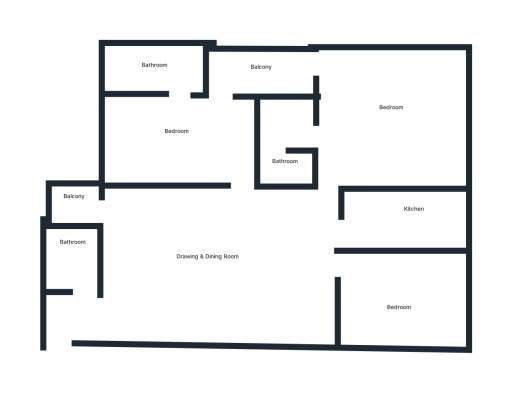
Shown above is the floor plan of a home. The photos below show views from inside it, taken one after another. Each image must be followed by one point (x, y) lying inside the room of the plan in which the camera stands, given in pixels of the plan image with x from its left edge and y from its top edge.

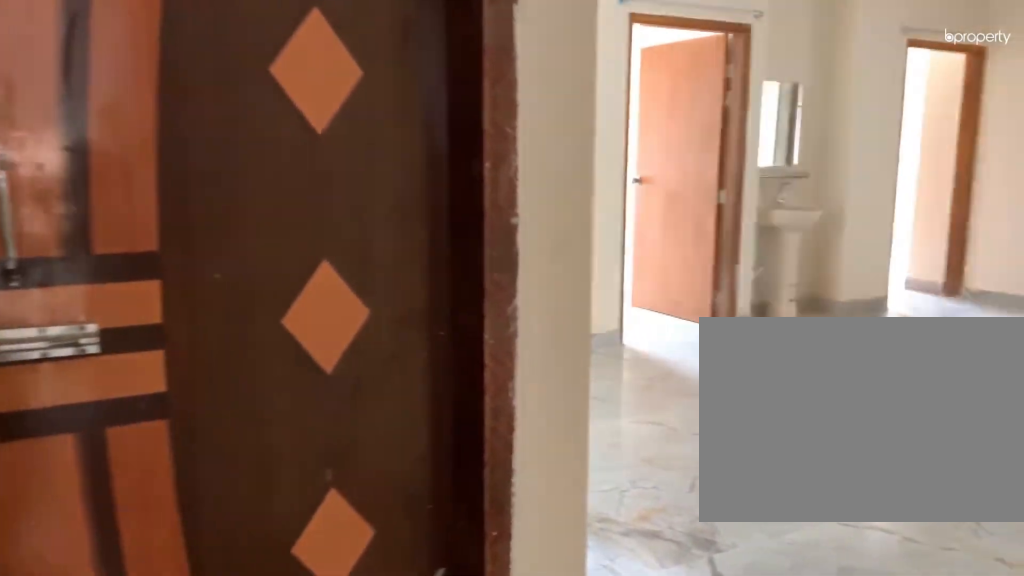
(99, 316)
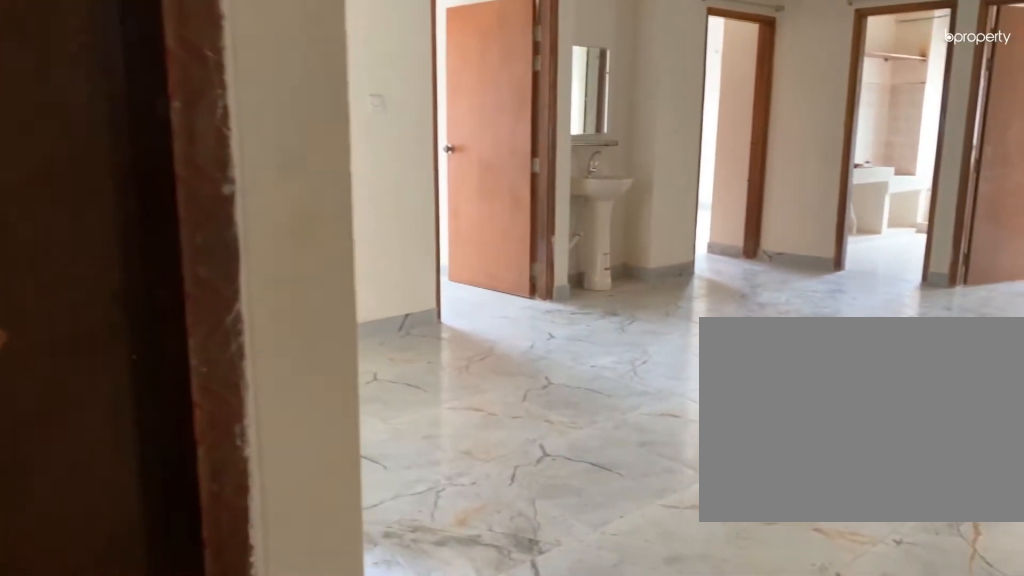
(99, 316)
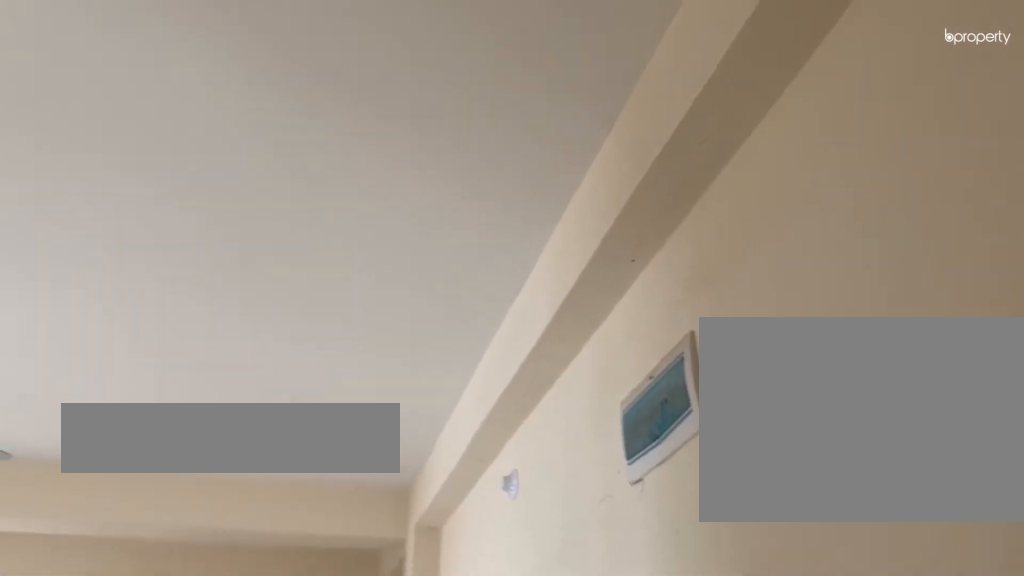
(207, 264)
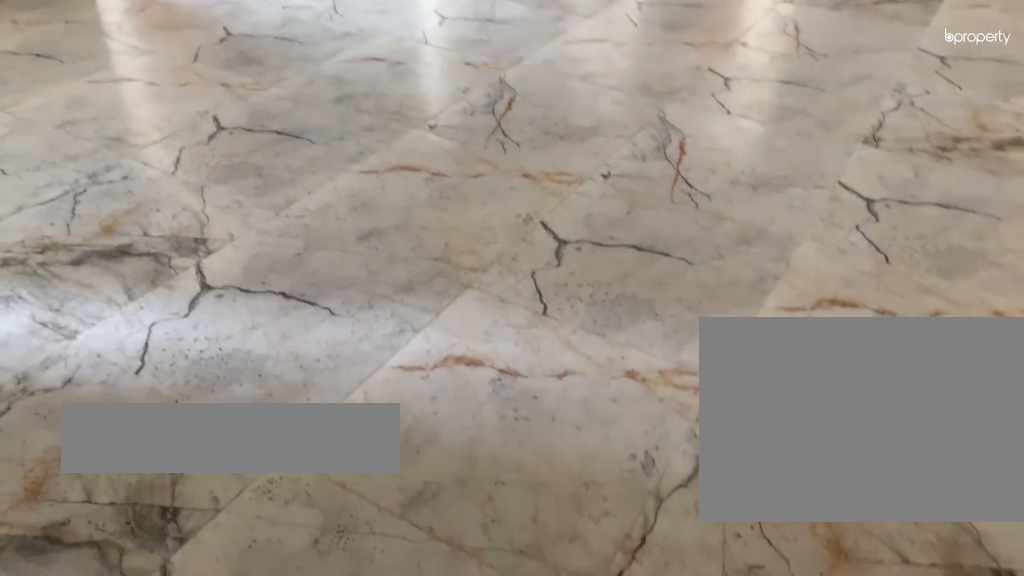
(213, 258)
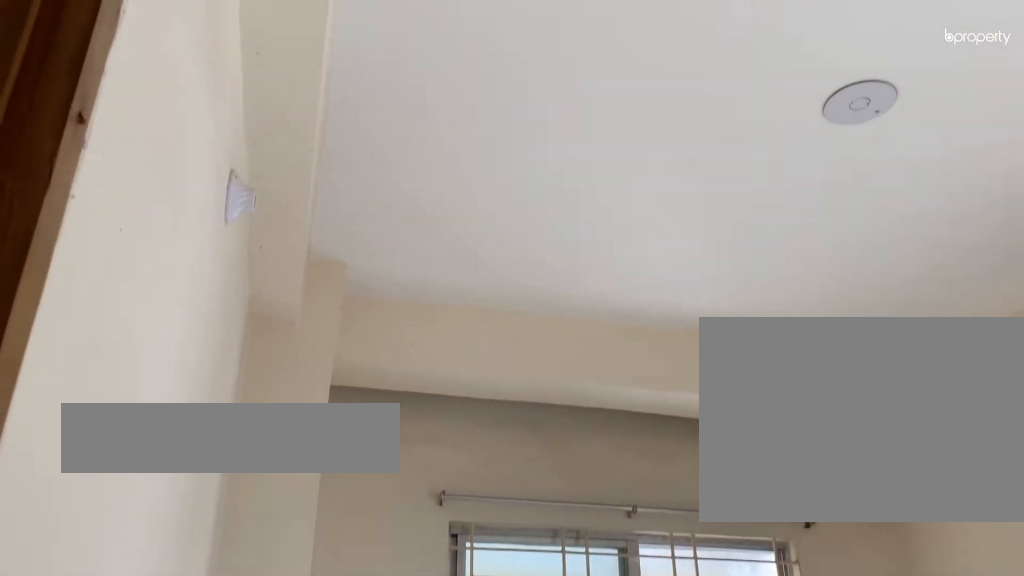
(176, 134)
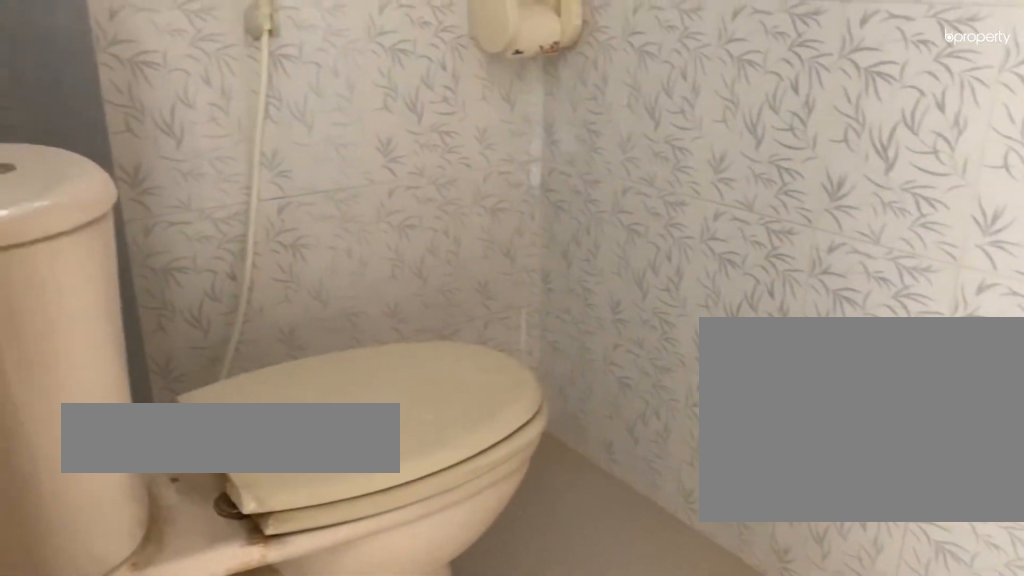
(162, 66)
